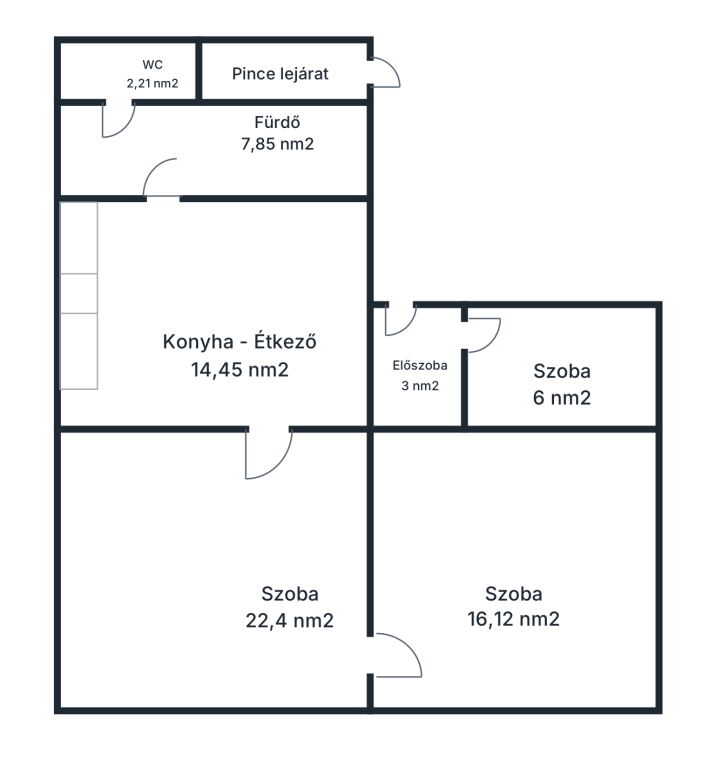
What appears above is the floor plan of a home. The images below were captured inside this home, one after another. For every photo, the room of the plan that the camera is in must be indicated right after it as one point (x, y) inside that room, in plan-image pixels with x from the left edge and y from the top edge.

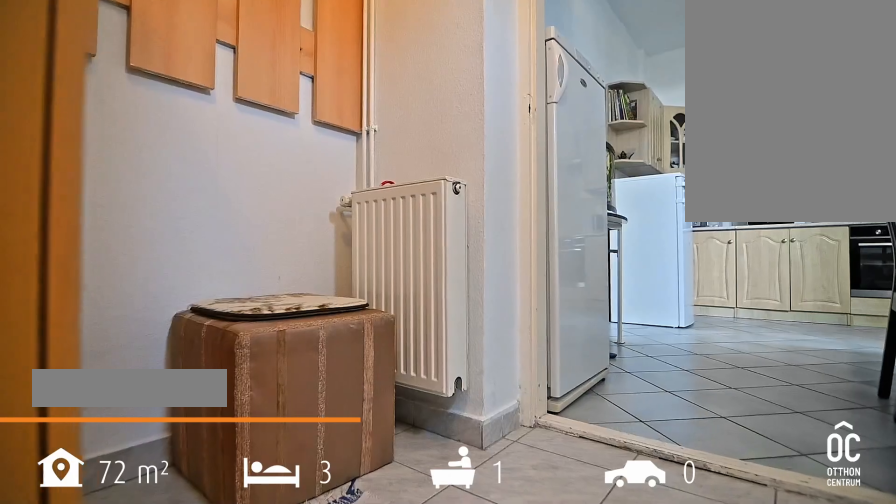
(415, 369)
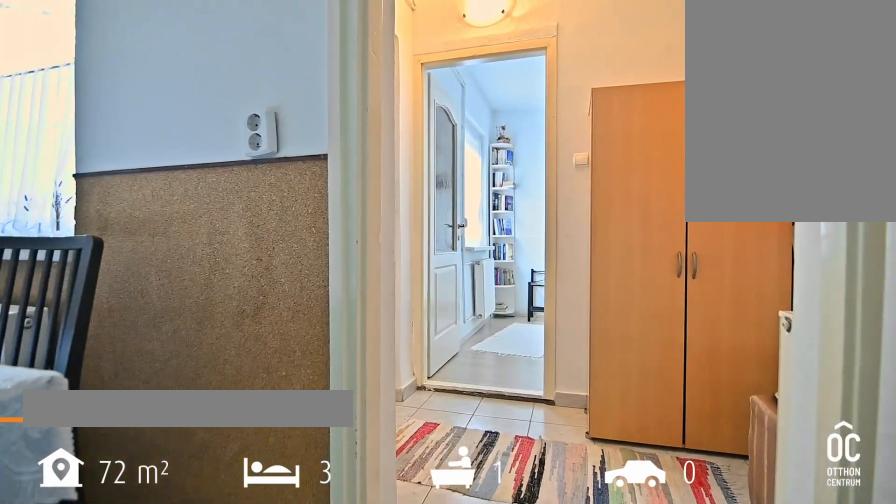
(415, 369)
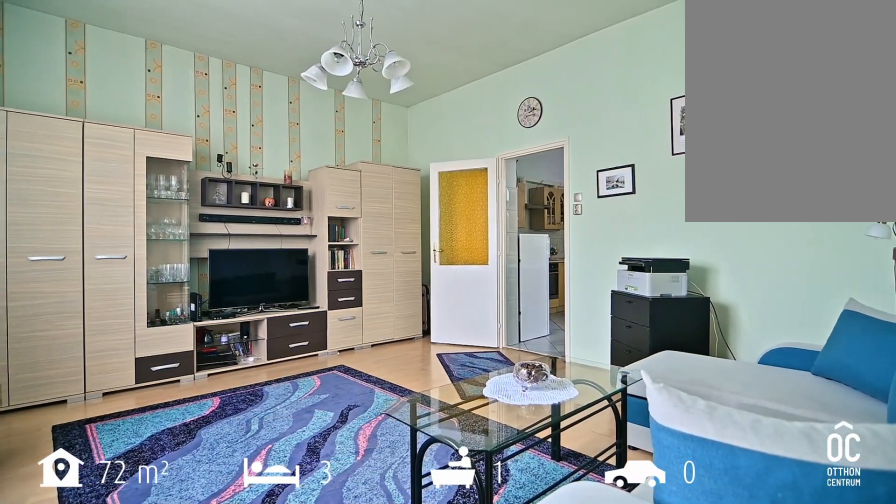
(215, 574)
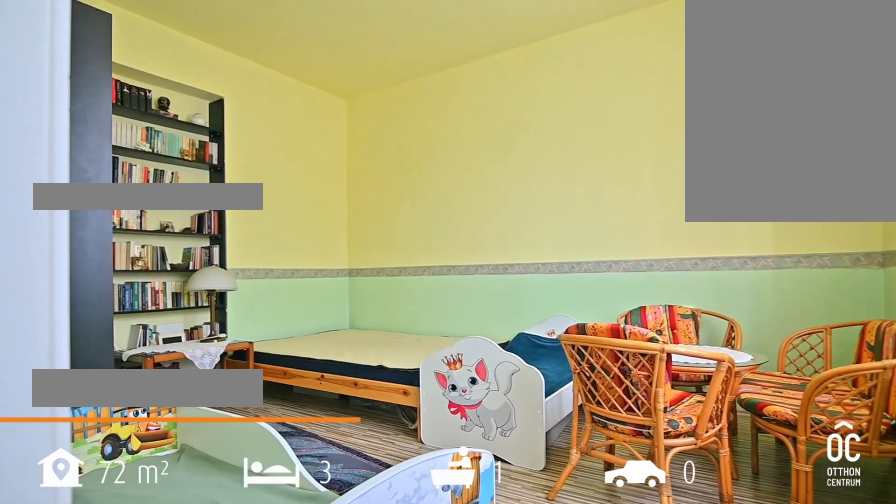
(521, 575)
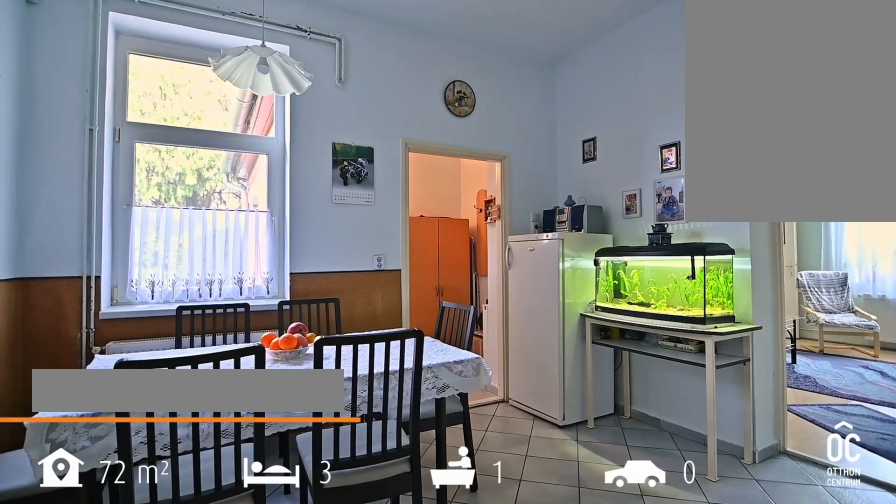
(217, 317)
